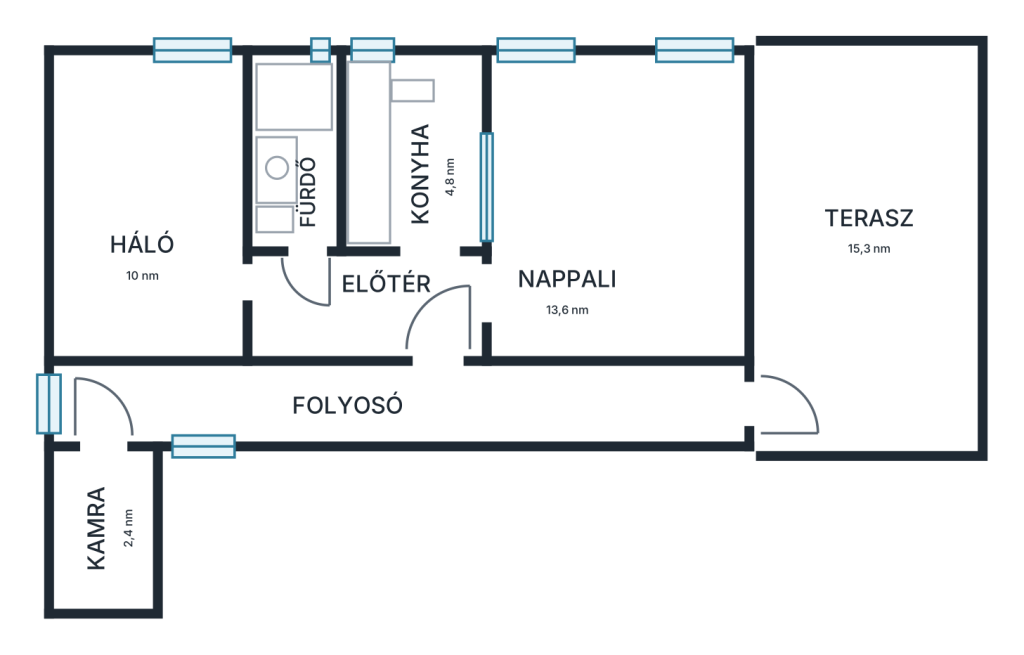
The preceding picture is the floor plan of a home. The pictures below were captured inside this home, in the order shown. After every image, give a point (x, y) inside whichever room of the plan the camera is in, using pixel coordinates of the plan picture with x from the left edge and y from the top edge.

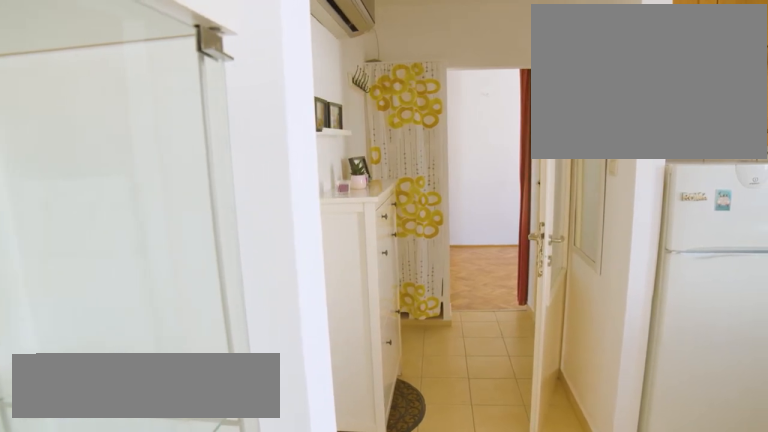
(377, 296)
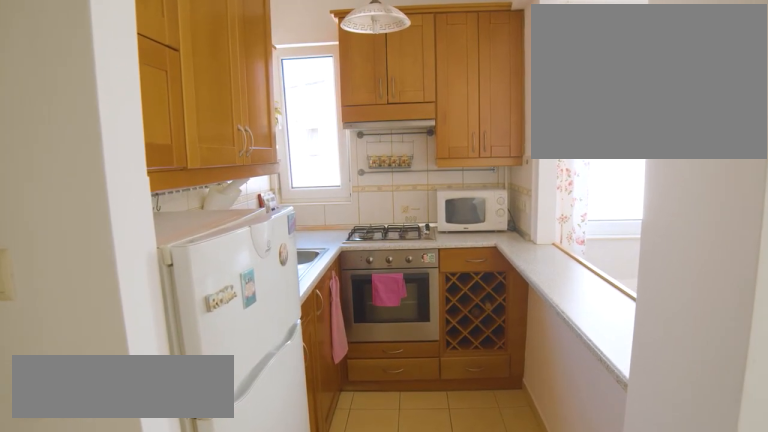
(411, 150)
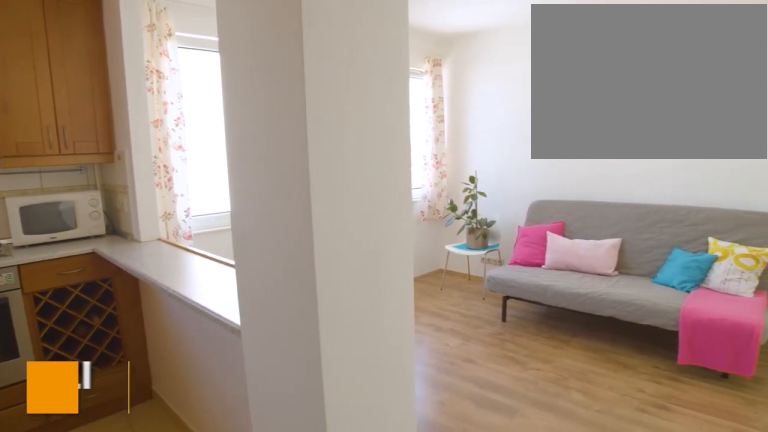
(614, 200)
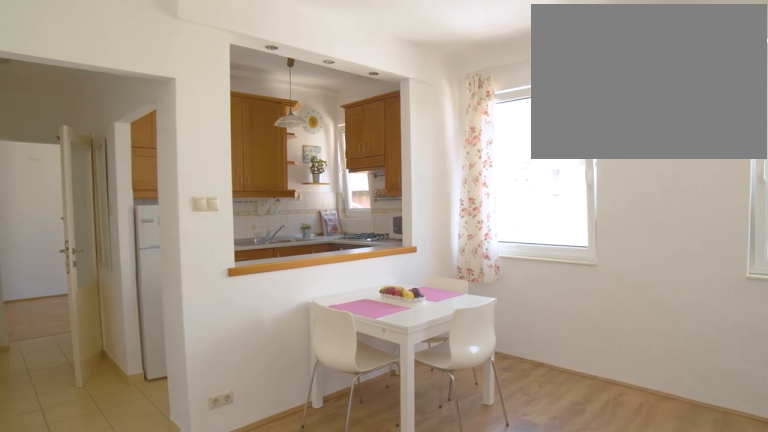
(613, 199)
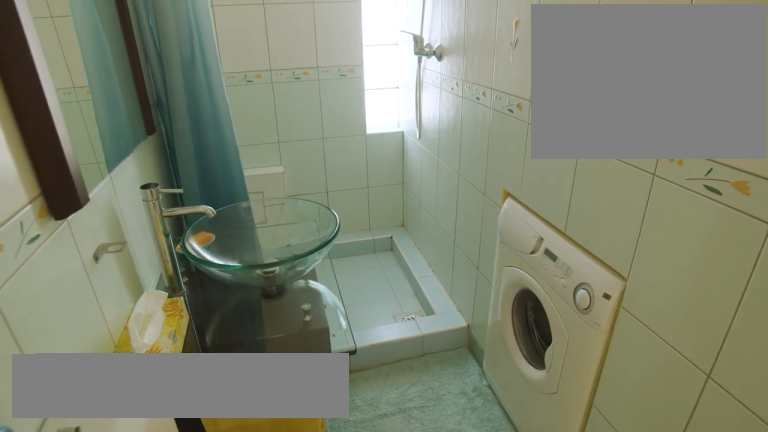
(291, 151)
